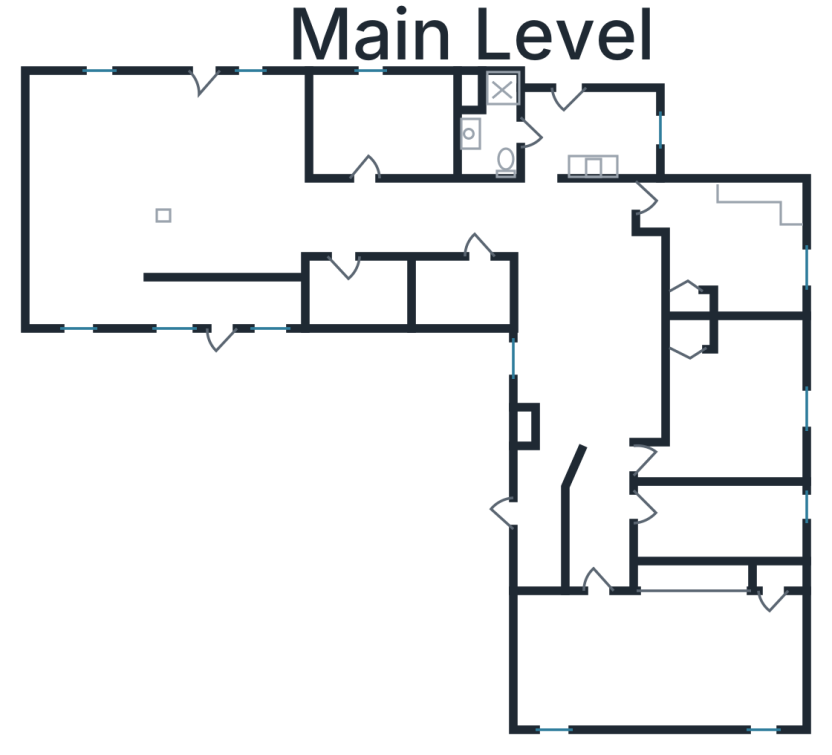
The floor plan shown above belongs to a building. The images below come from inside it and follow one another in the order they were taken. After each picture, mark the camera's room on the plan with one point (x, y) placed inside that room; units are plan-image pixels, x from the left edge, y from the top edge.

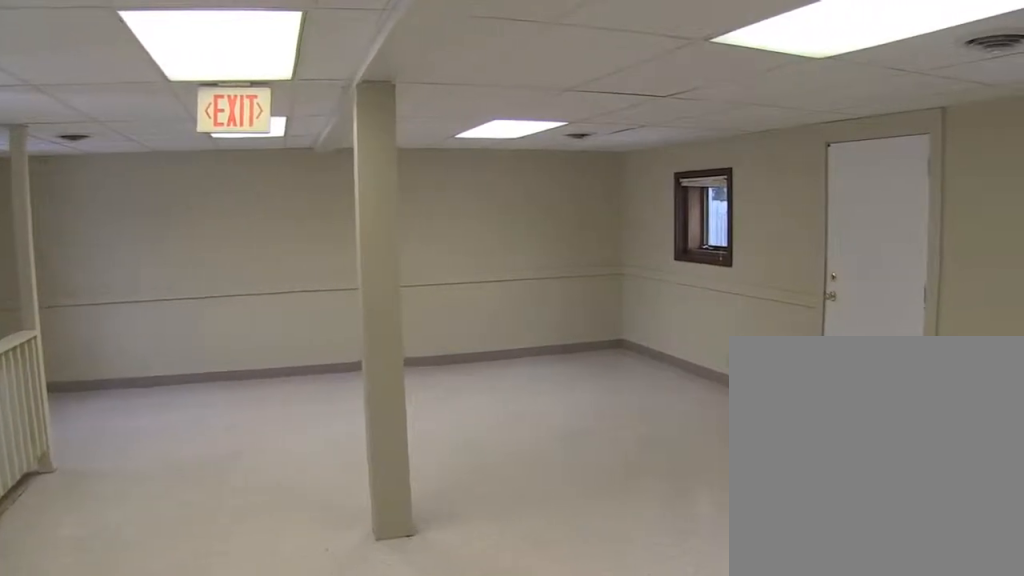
(159, 186)
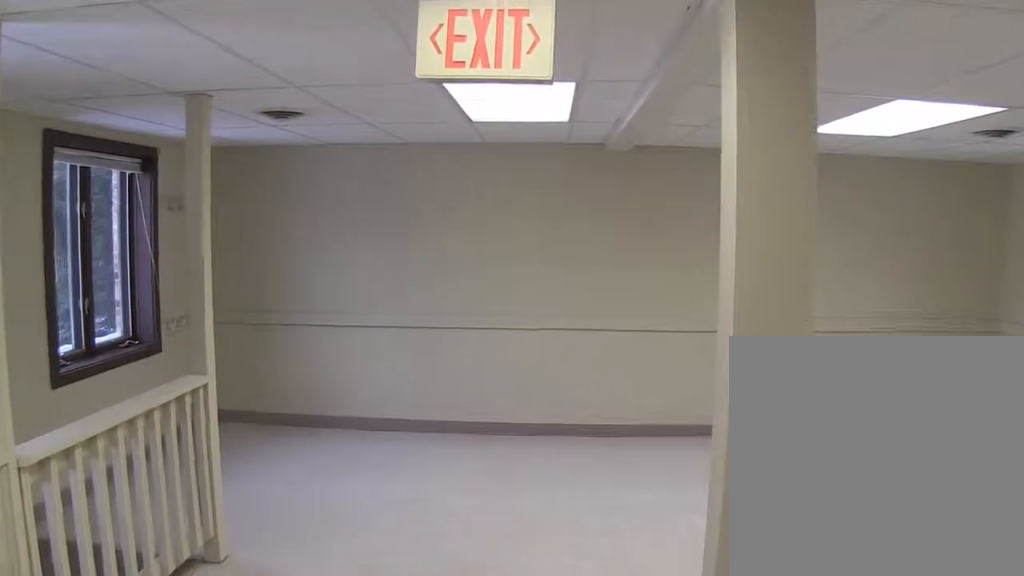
(159, 186)
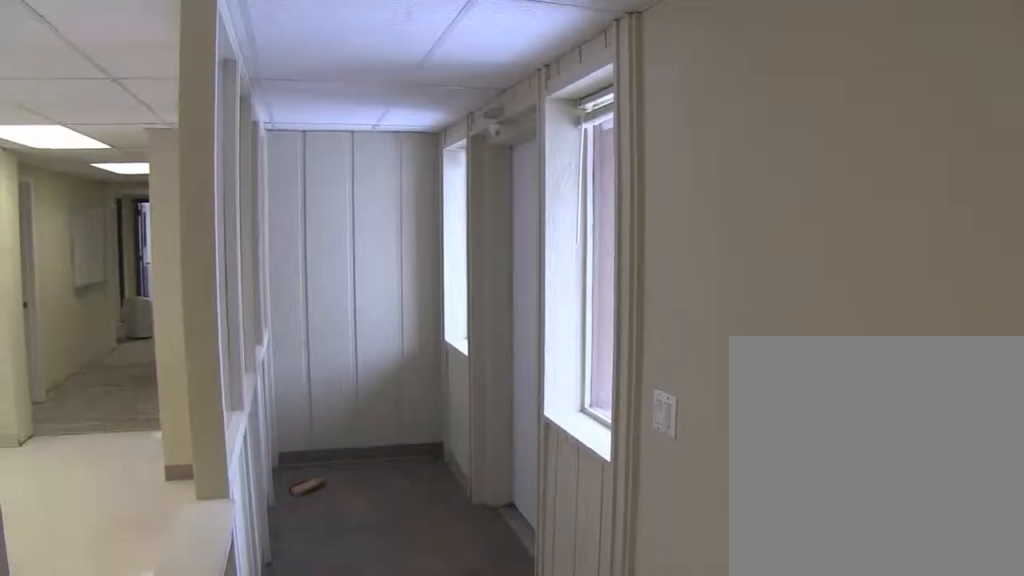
(225, 304)
